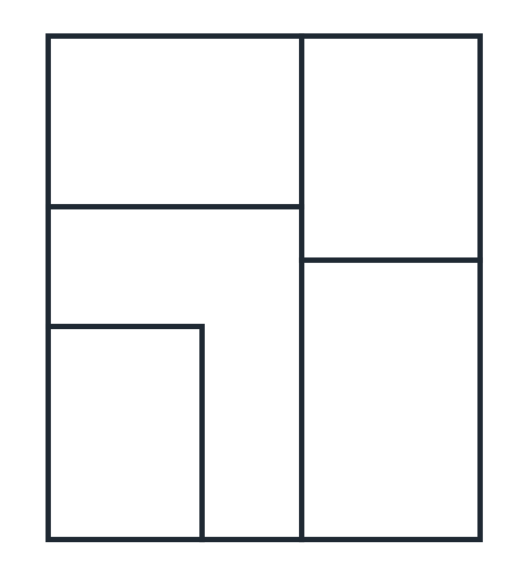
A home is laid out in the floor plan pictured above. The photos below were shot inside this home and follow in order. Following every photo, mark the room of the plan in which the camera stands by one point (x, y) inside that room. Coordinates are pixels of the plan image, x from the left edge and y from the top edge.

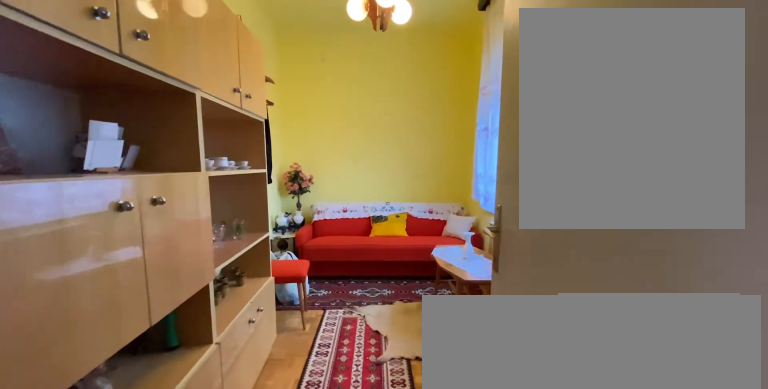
(392, 408)
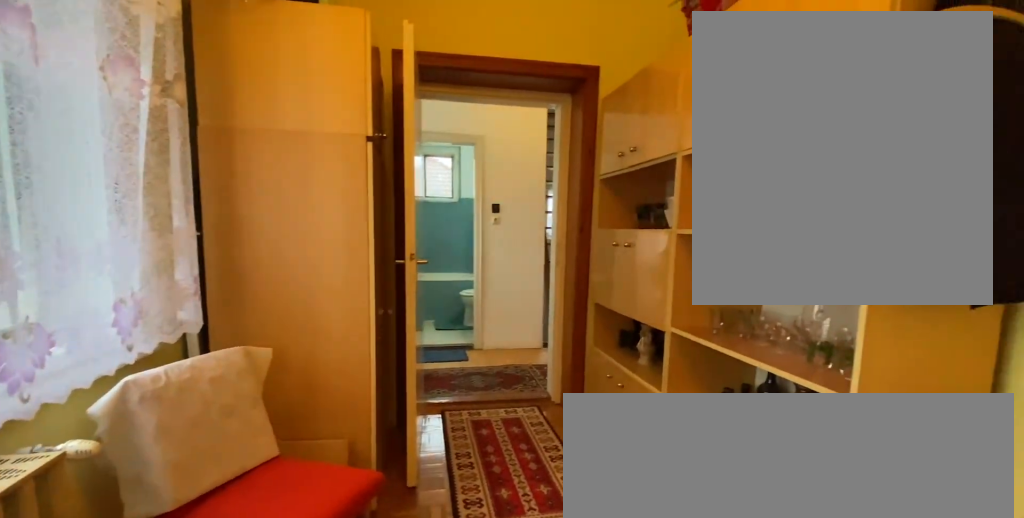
(392, 408)
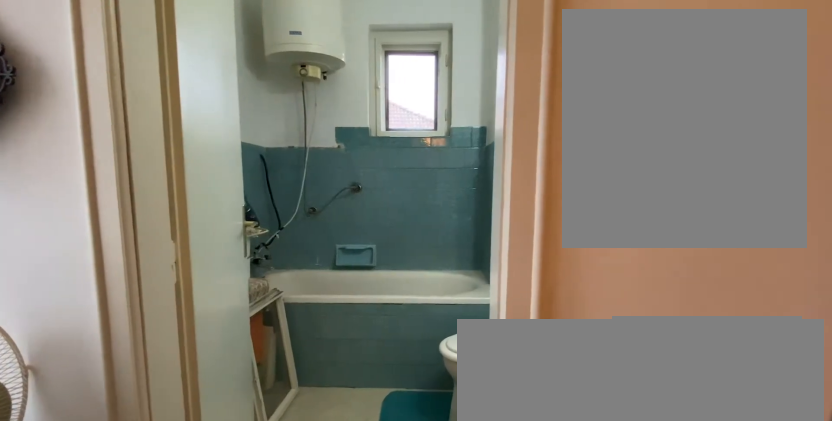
(250, 277)
